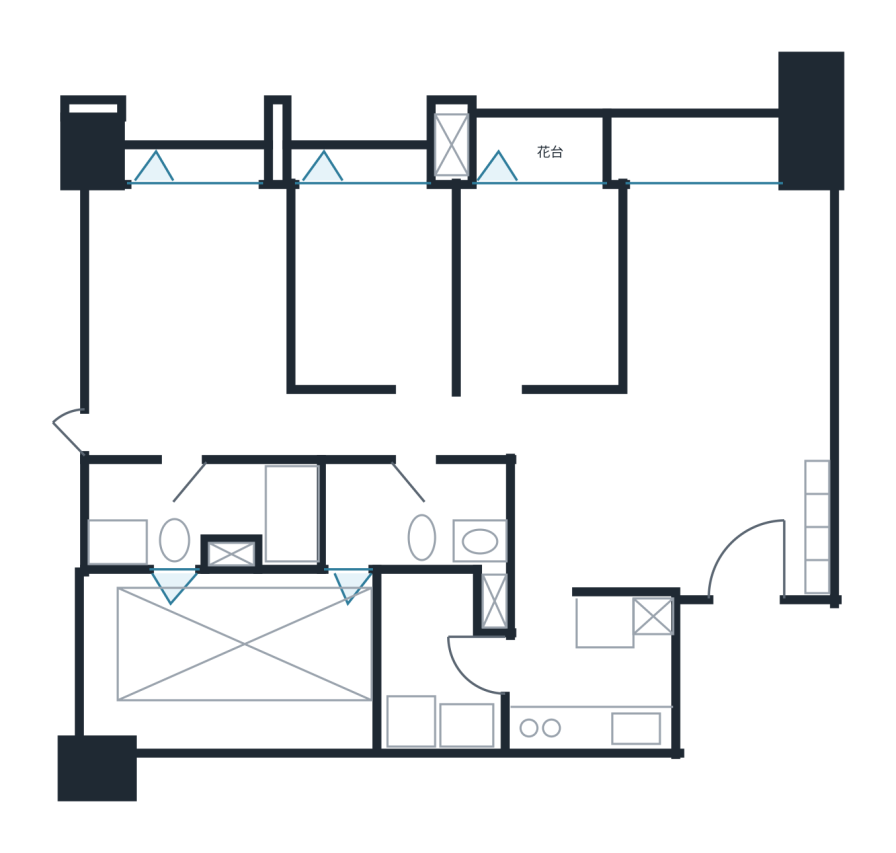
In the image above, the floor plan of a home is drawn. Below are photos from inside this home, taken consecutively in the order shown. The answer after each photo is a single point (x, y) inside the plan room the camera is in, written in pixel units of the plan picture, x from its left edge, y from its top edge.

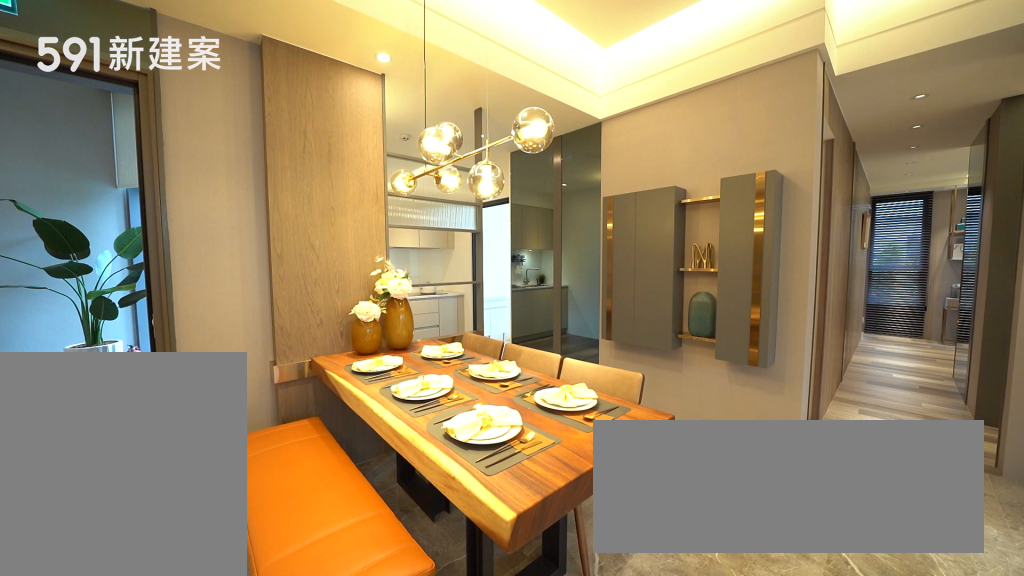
(636, 499)
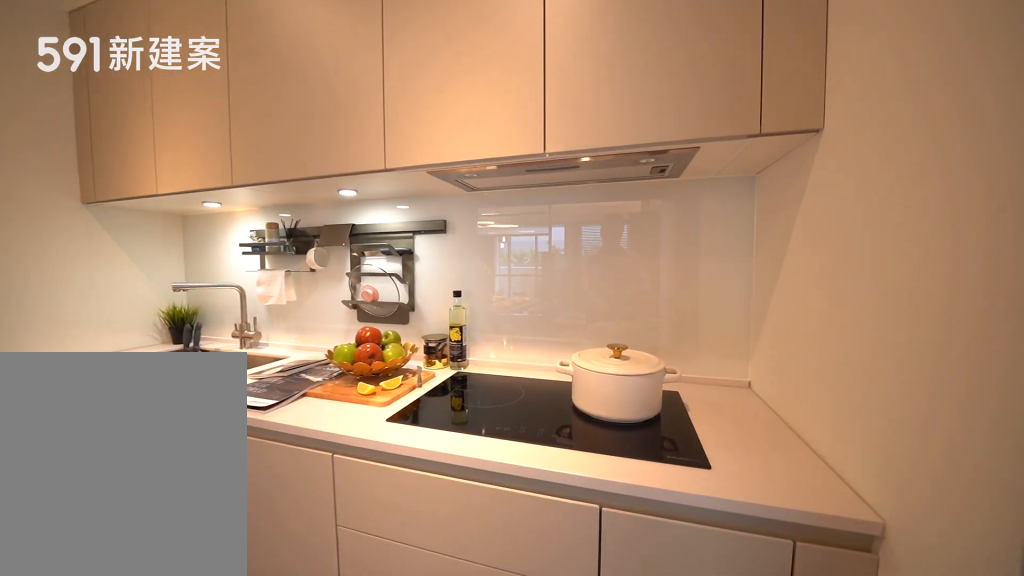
(597, 673)
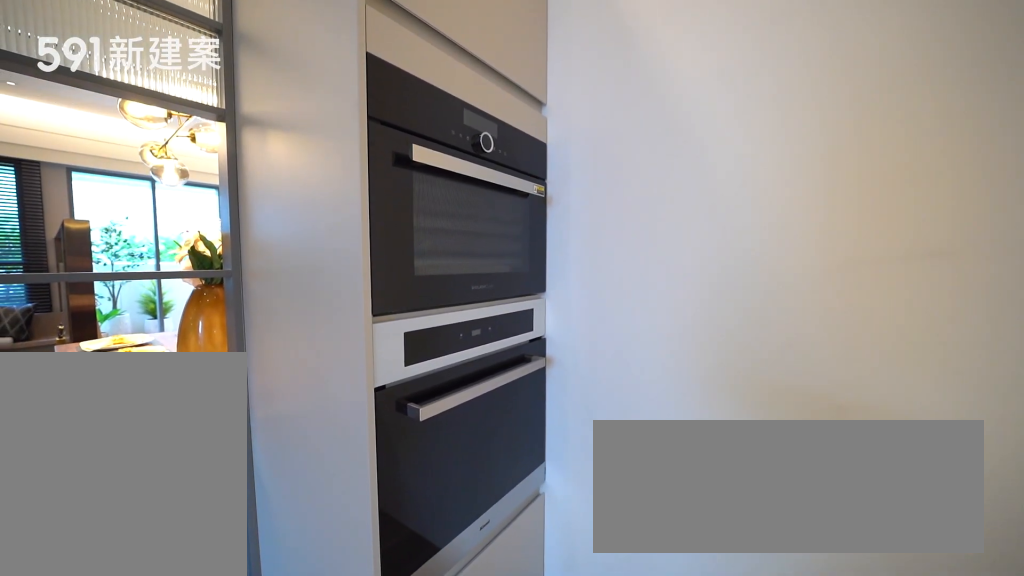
(597, 673)
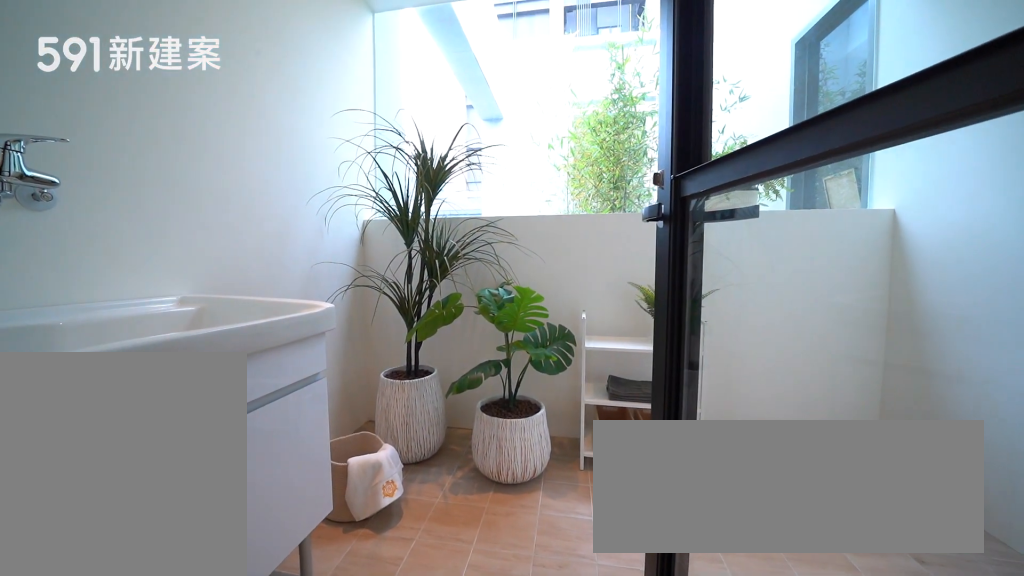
(445, 659)
